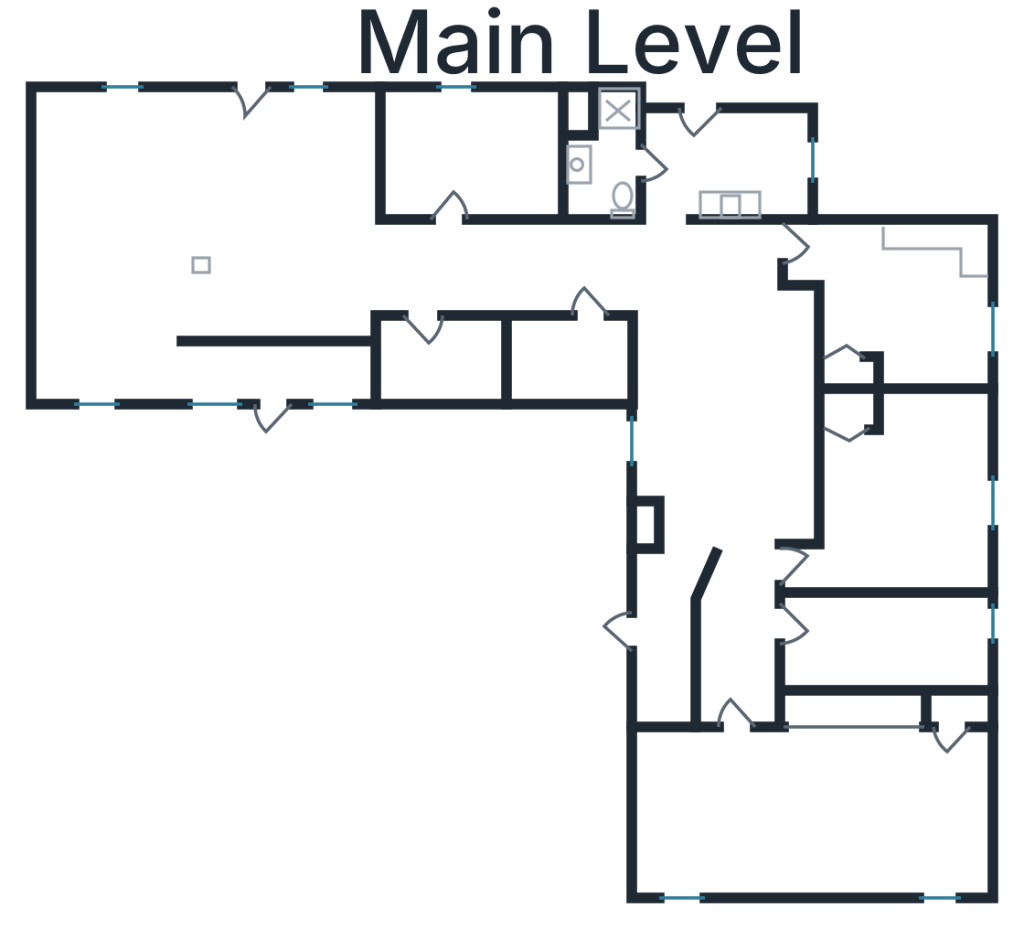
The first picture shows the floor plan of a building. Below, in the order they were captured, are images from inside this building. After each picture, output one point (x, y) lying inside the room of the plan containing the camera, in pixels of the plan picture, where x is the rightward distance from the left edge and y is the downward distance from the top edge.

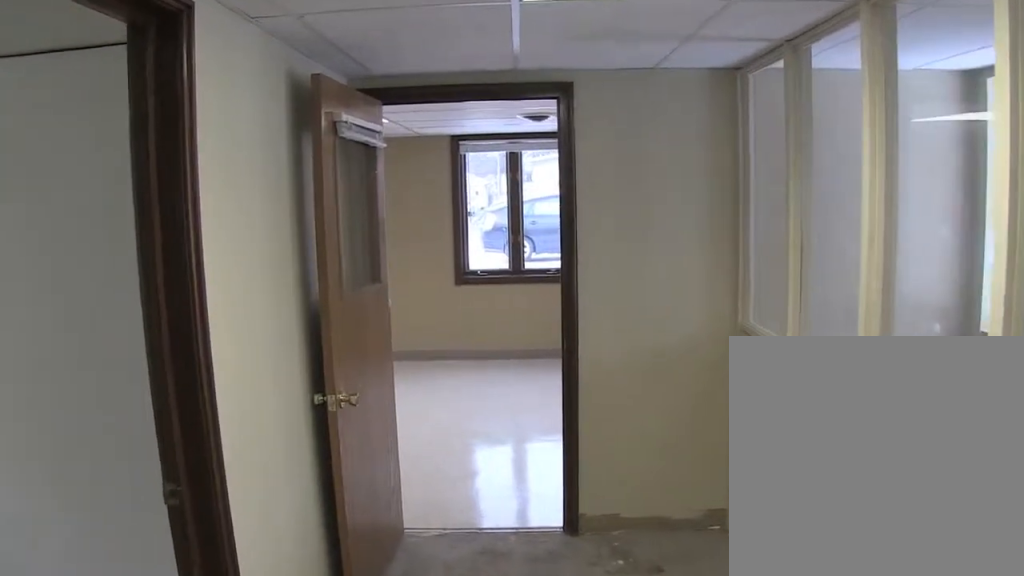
(740, 640)
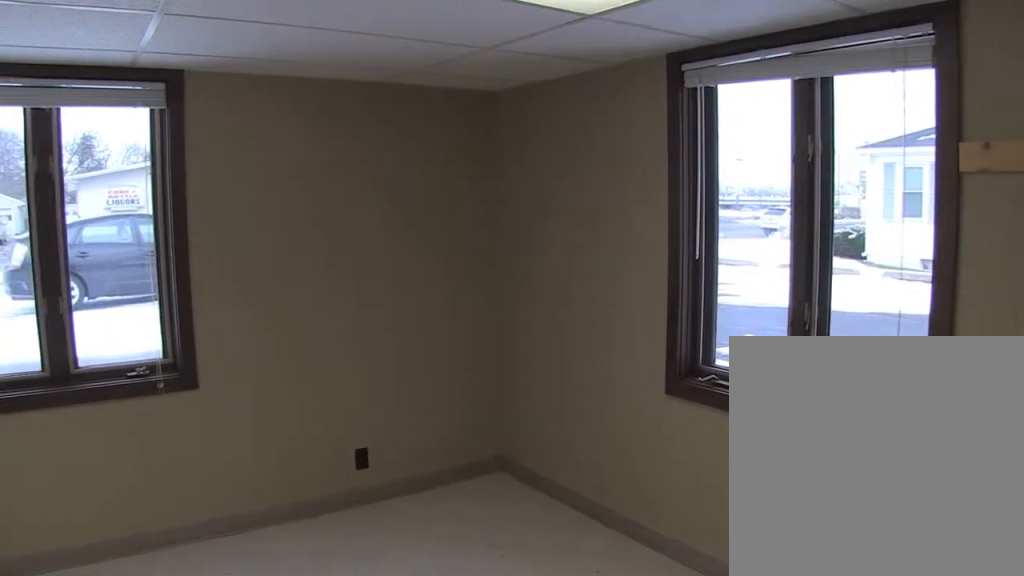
(805, 810)
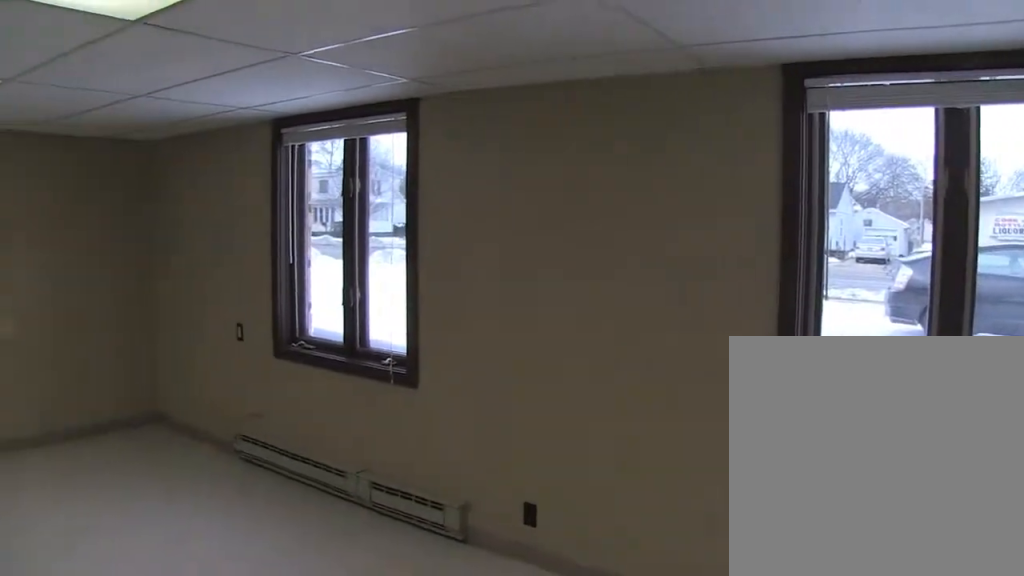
(805, 810)
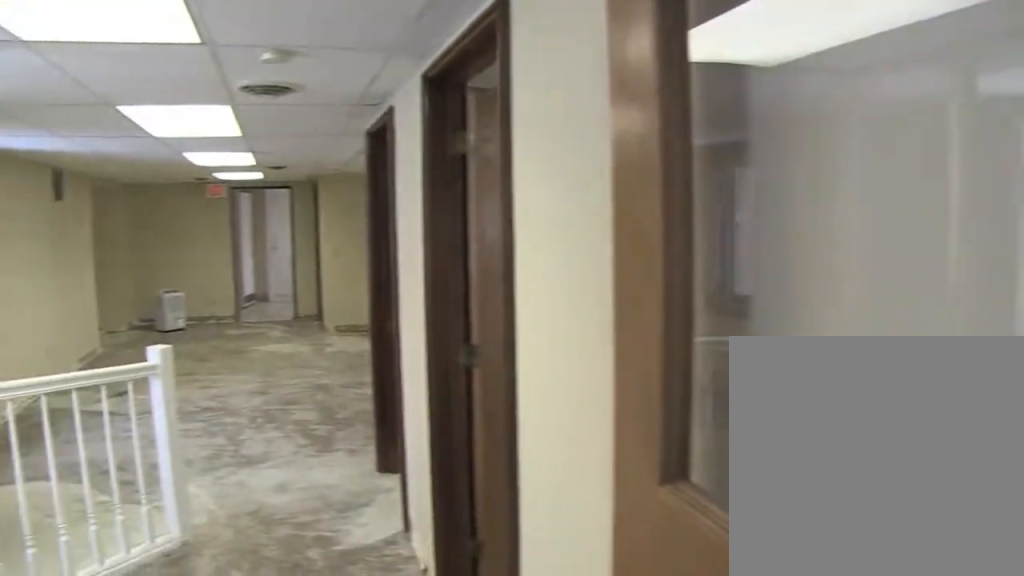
(740, 642)
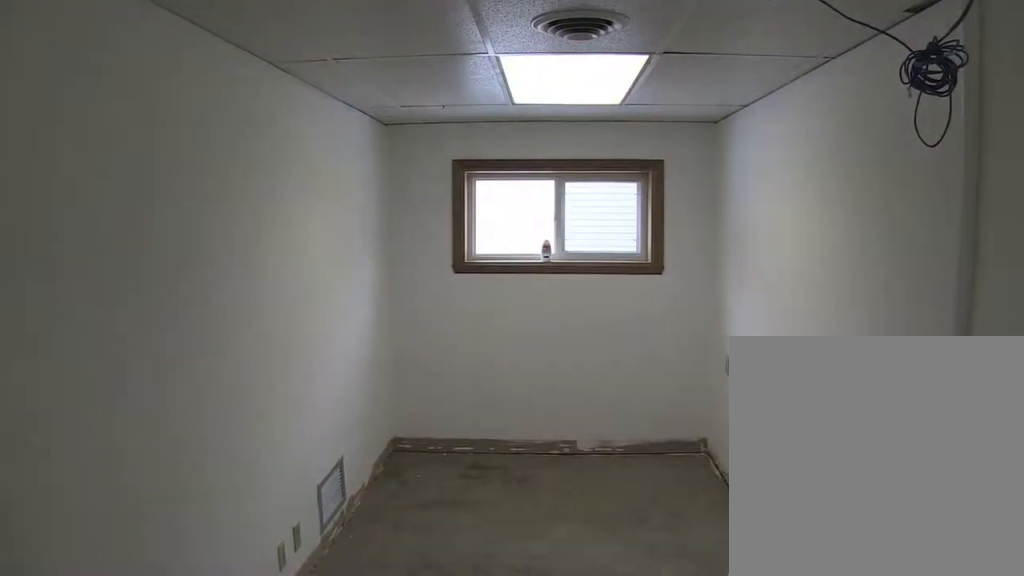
(881, 640)
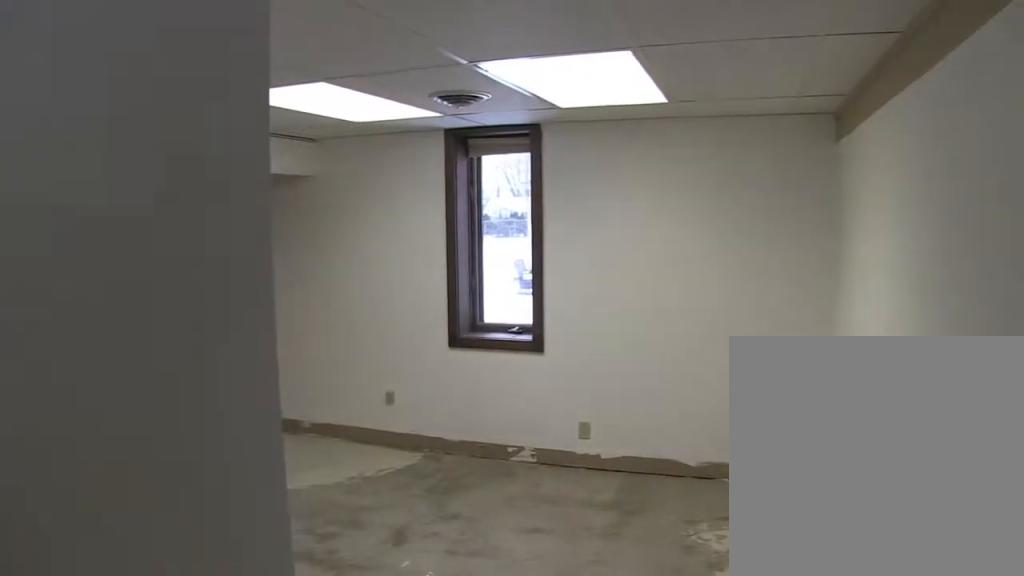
(899, 501)
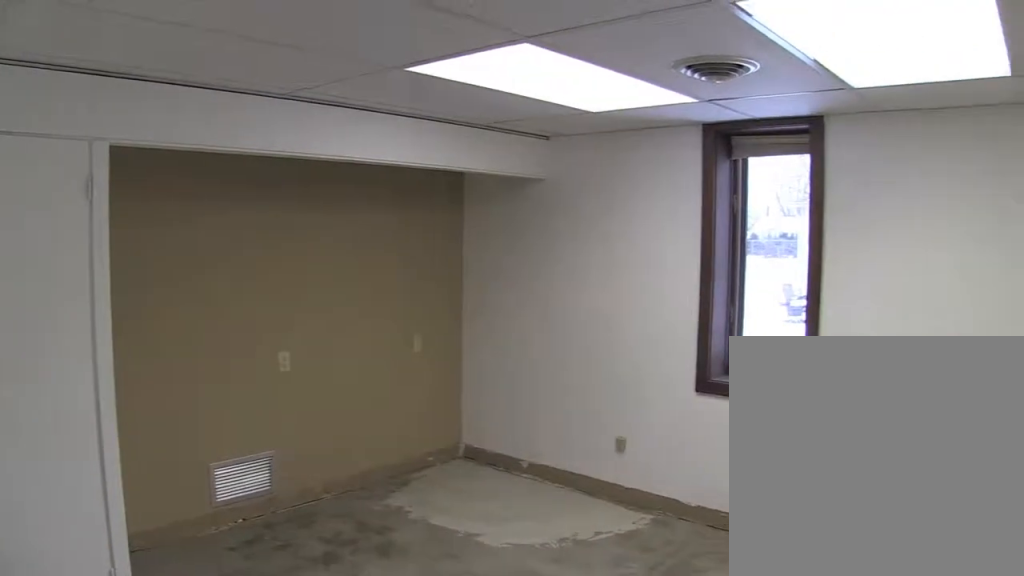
(899, 501)
